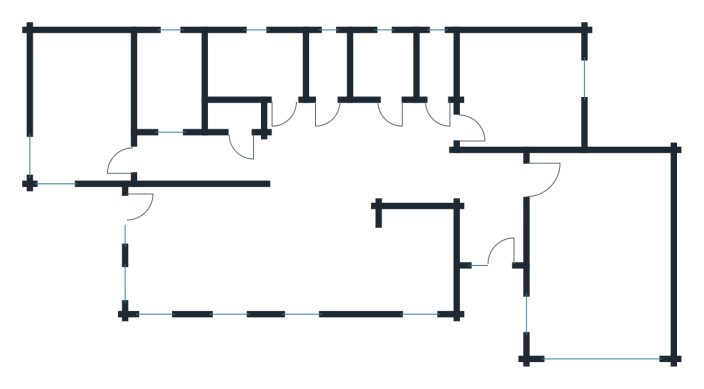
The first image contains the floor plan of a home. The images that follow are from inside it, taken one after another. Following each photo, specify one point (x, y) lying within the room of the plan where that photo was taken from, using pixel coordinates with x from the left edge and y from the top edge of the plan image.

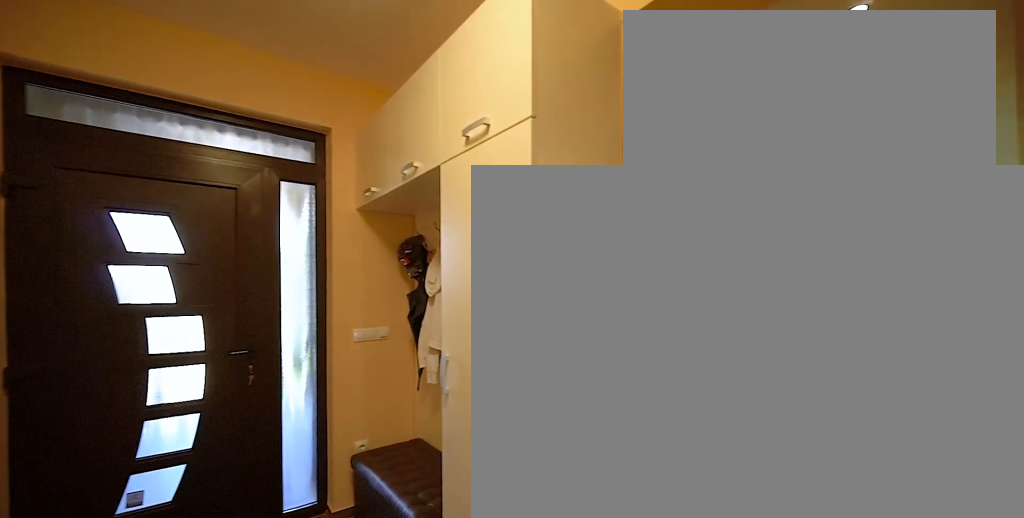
(489, 226)
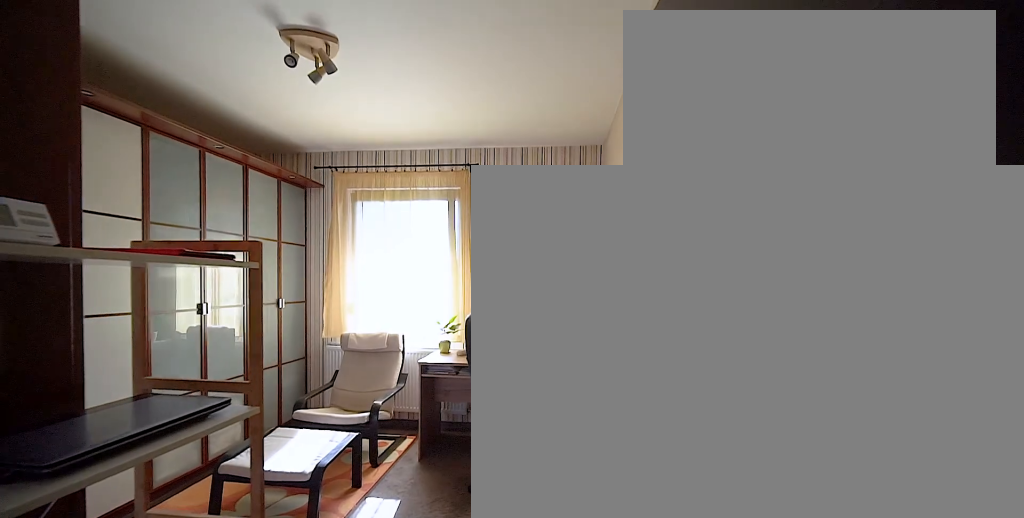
(517, 90)
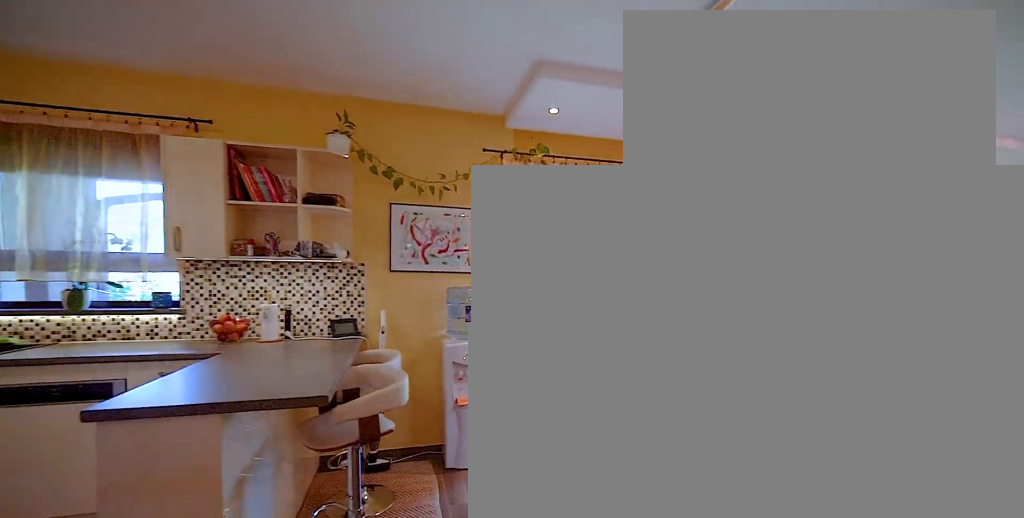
(297, 248)
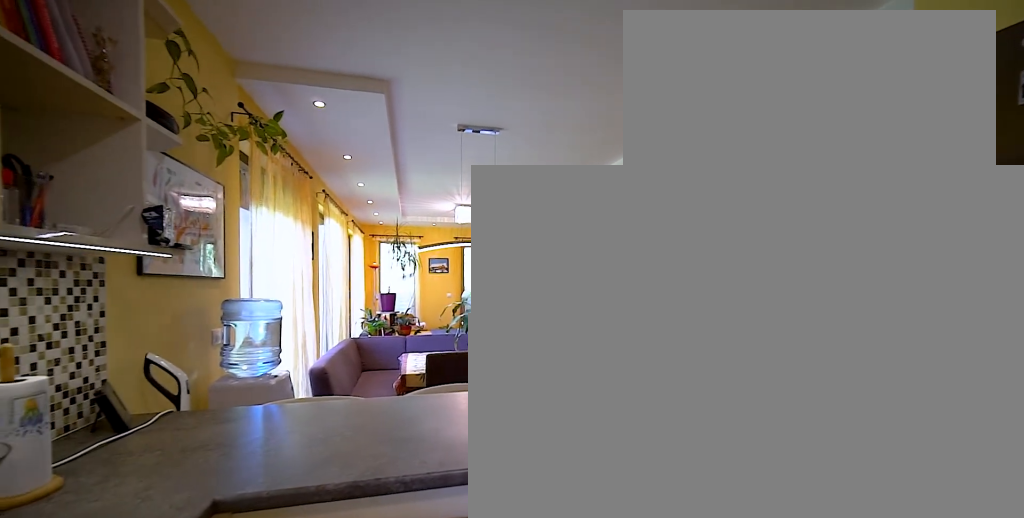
(297, 248)
